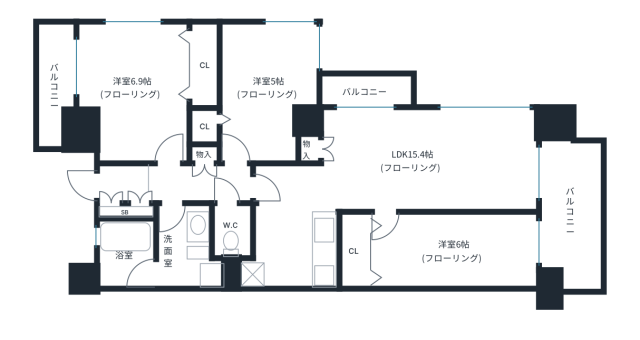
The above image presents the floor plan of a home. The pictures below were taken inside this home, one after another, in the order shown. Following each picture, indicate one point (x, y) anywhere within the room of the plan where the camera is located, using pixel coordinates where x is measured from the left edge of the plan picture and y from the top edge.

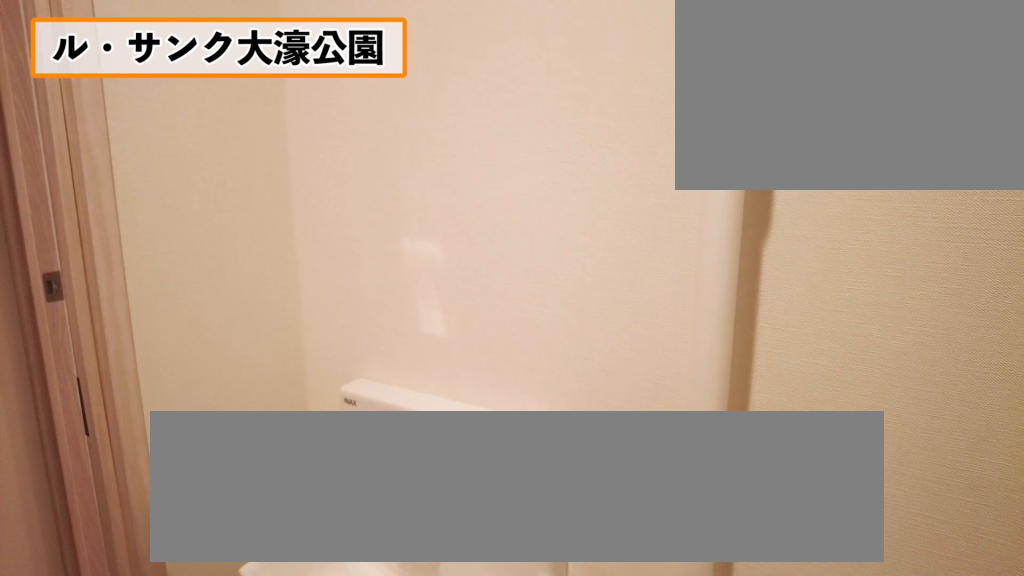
(234, 235)
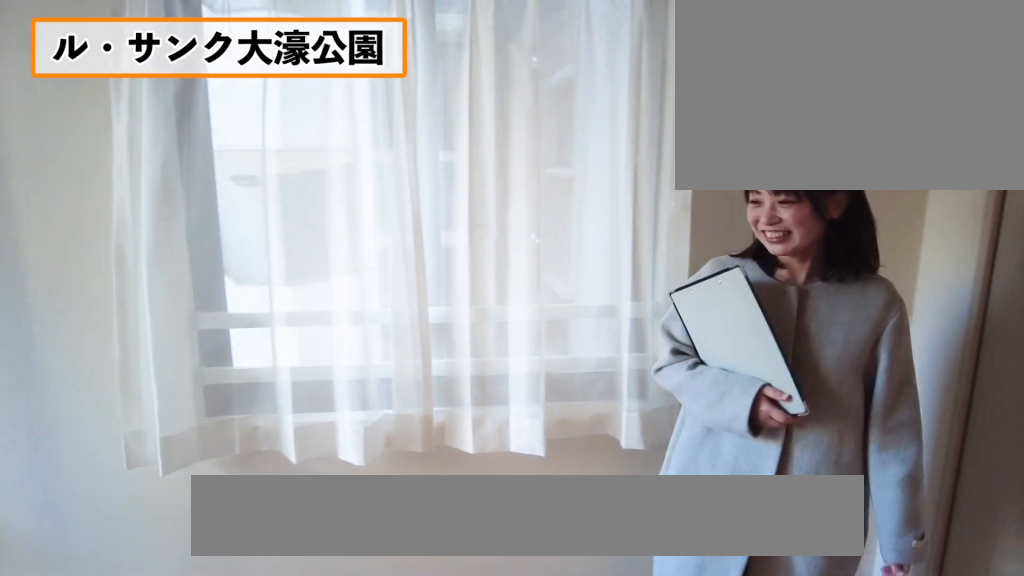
(132, 86)
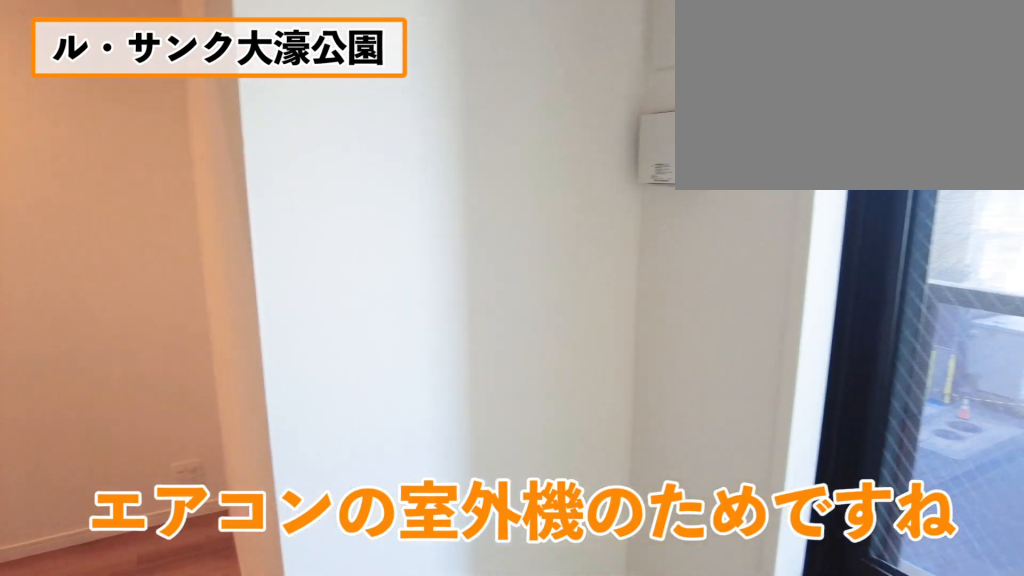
(132, 86)
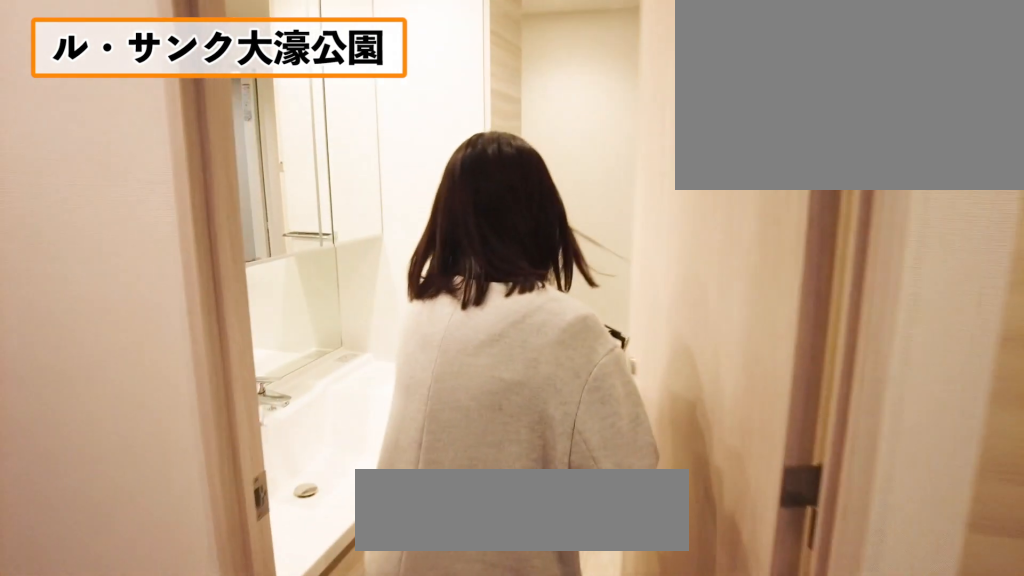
(177, 236)
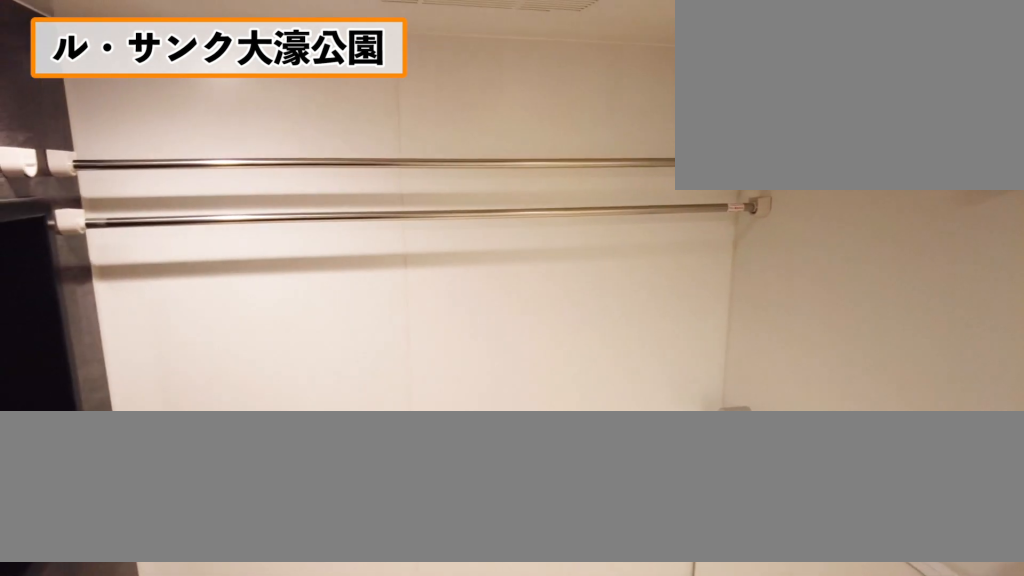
(136, 258)
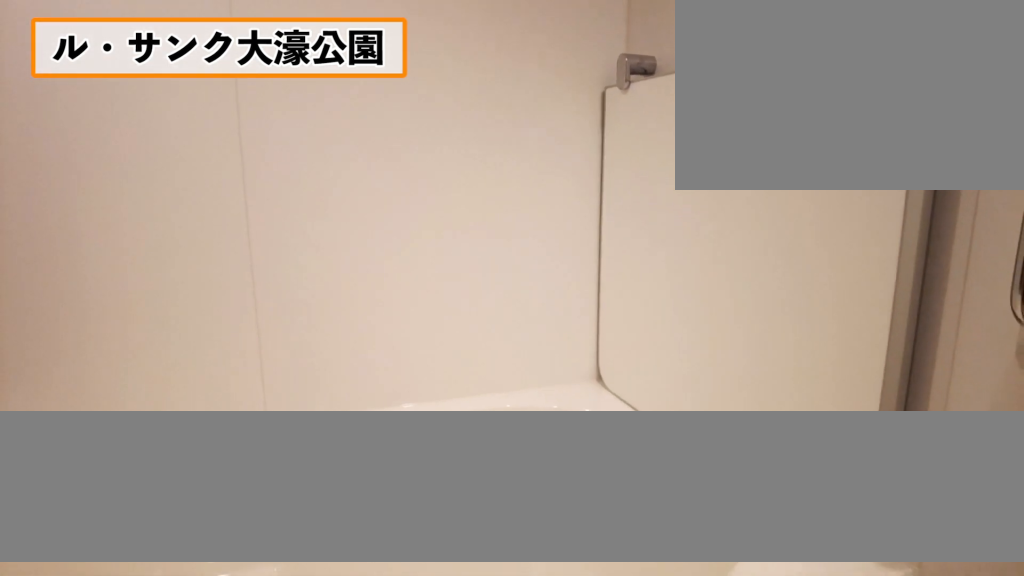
(136, 258)
